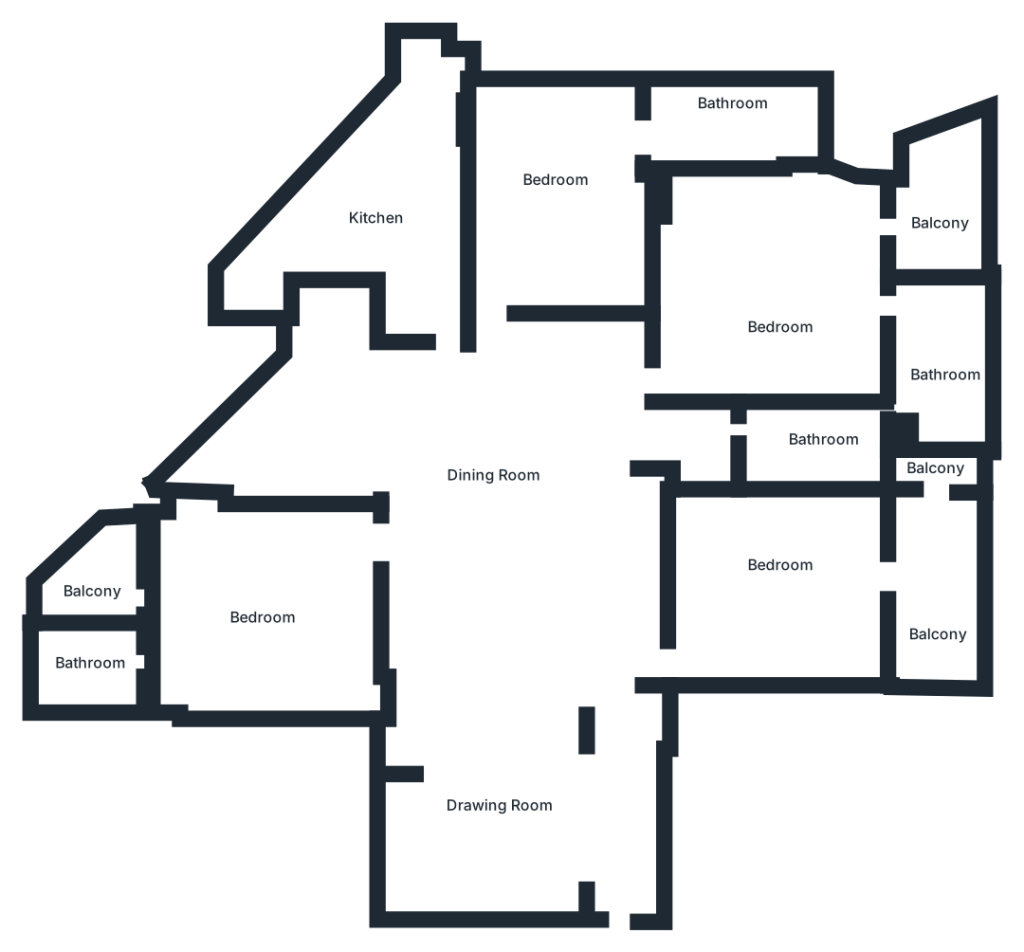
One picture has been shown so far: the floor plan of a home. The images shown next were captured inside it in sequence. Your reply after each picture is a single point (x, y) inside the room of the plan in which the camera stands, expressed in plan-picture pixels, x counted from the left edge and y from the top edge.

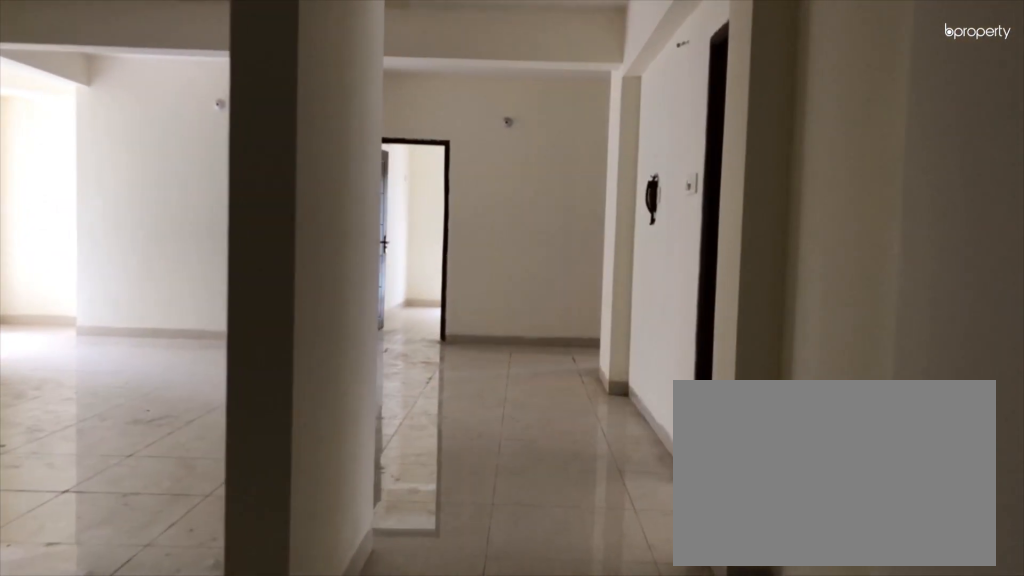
(611, 767)
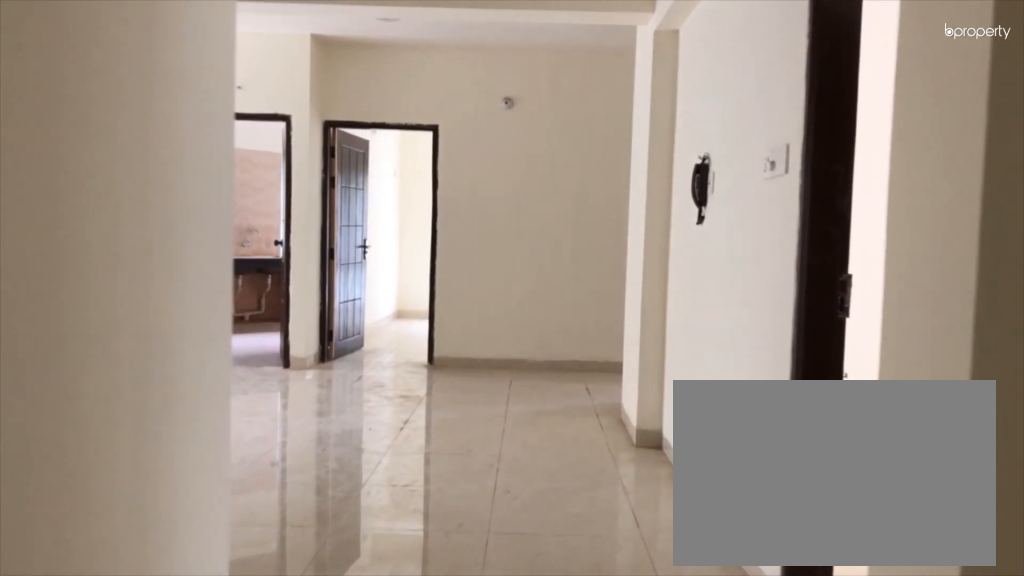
(611, 767)
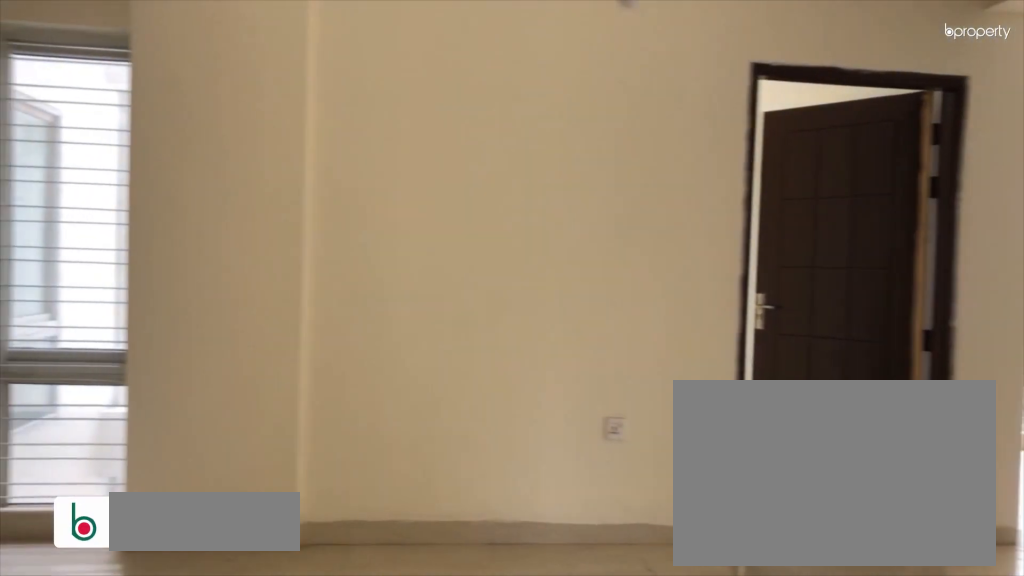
(512, 597)
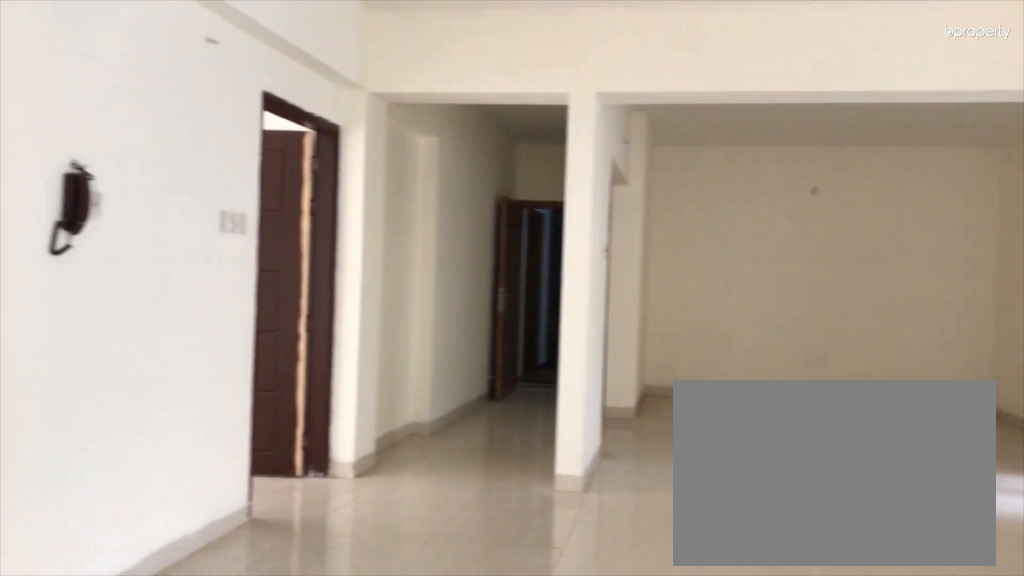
(512, 597)
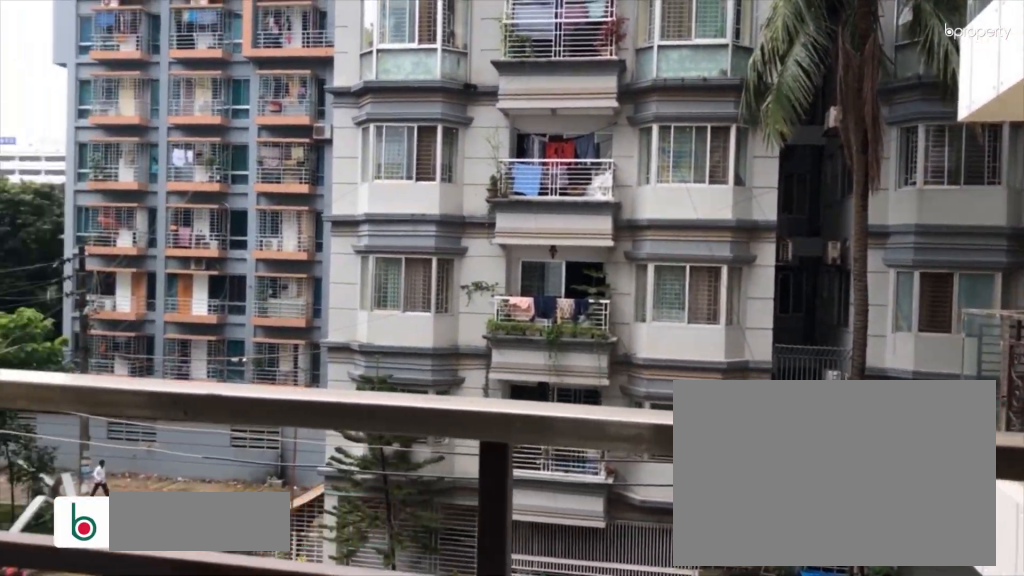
(932, 591)
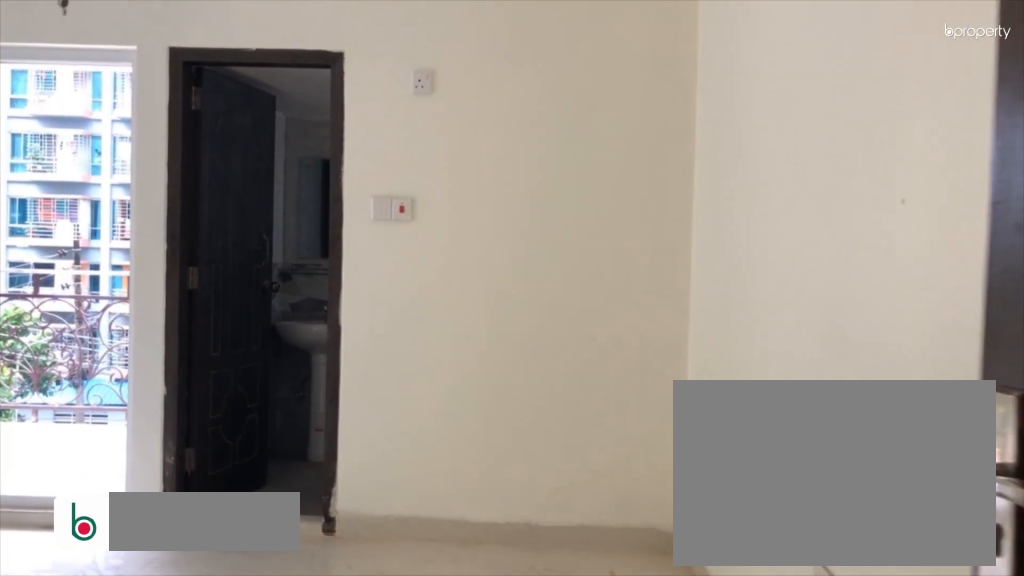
(768, 334)
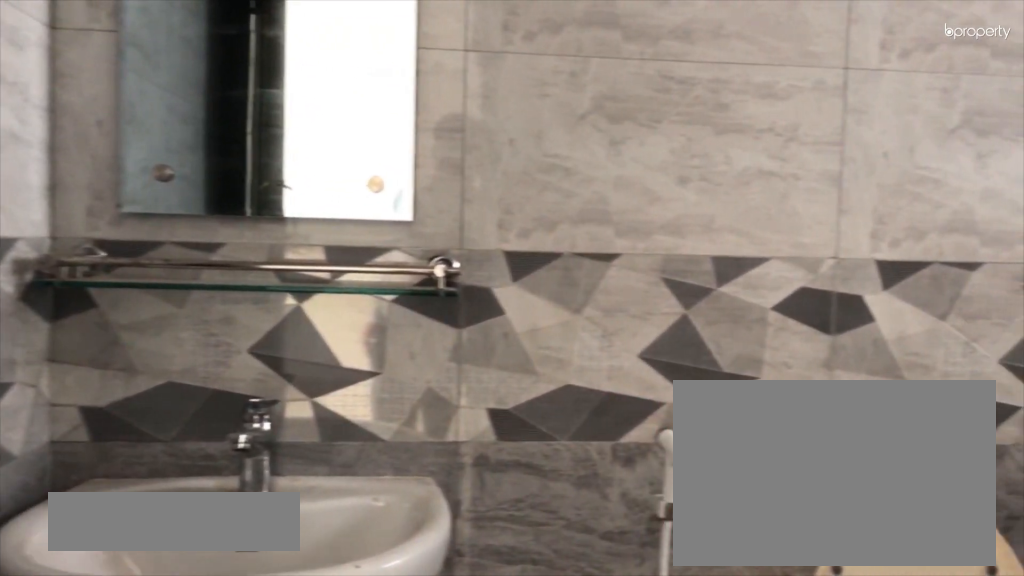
(938, 374)
